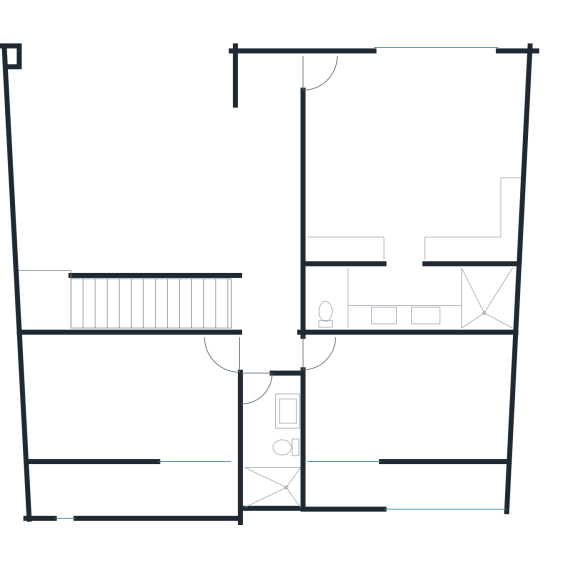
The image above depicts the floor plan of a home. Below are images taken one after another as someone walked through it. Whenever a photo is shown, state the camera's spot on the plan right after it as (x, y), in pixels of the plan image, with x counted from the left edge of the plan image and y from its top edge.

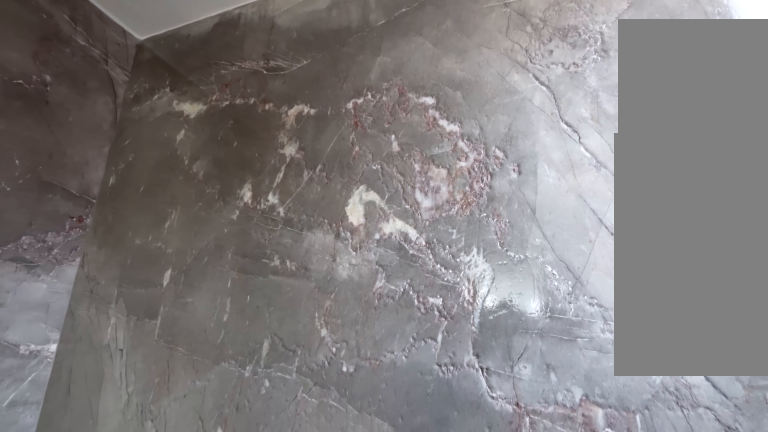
(263, 476)
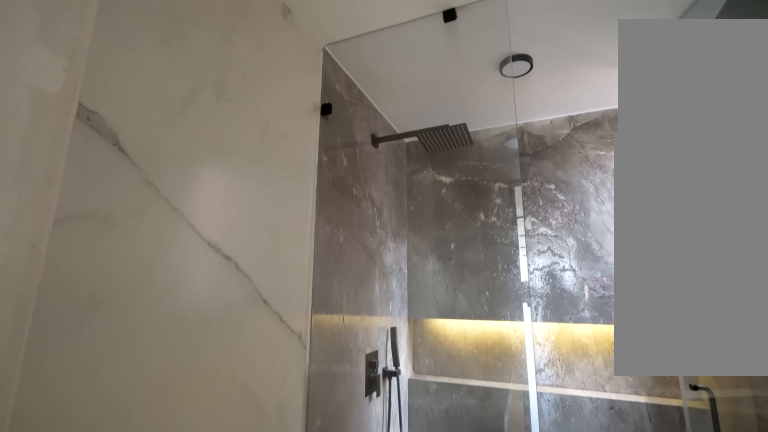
(262, 463)
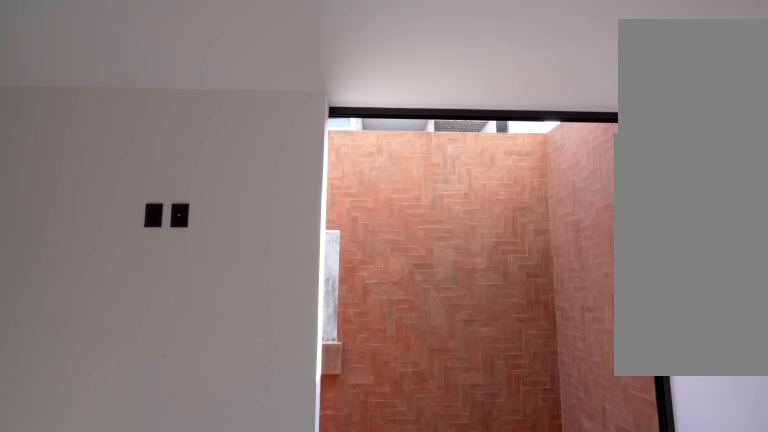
(330, 420)
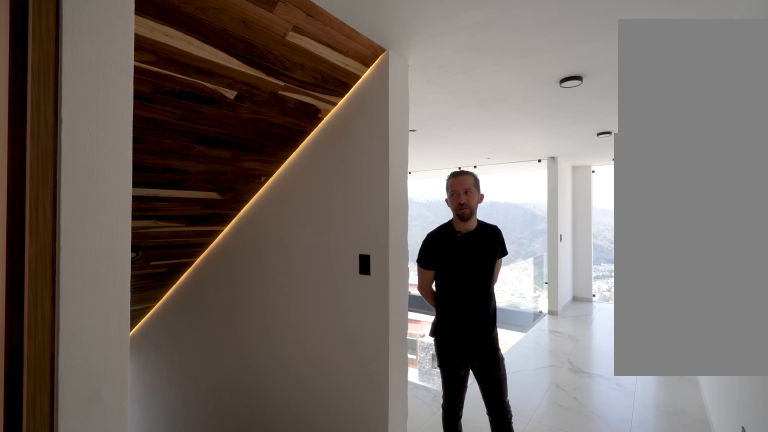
(282, 329)
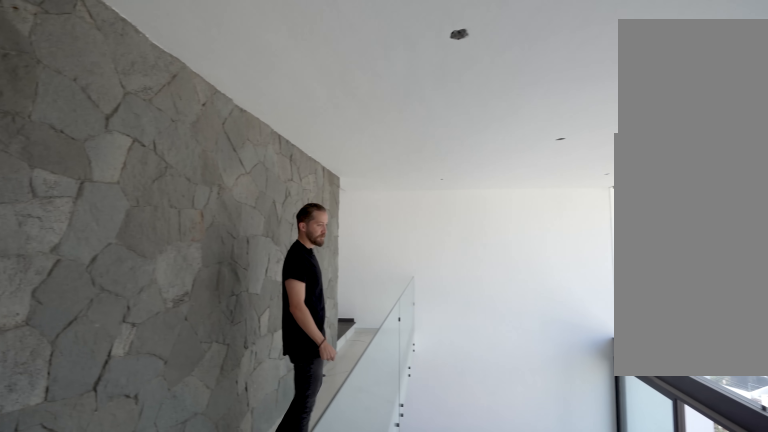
(264, 229)
